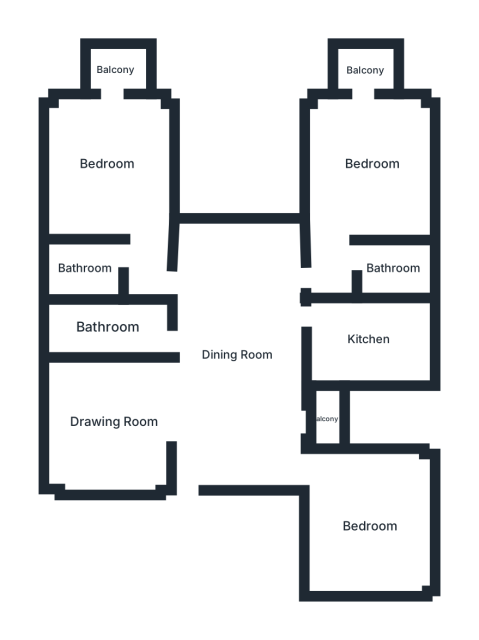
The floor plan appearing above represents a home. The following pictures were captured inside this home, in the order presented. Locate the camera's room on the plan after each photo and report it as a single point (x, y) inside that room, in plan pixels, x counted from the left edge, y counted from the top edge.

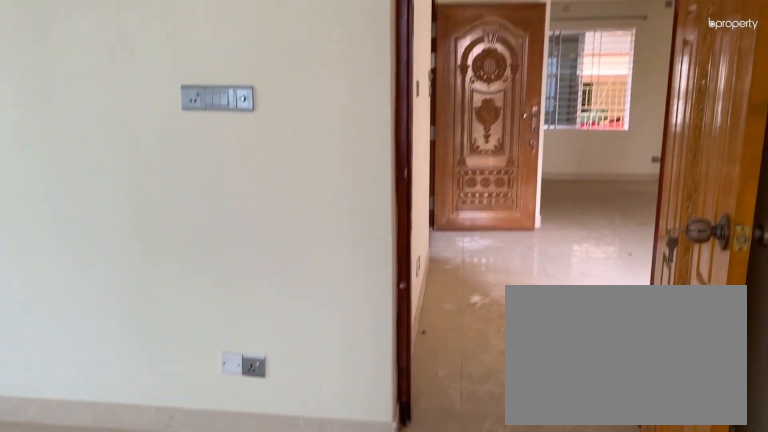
(370, 524)
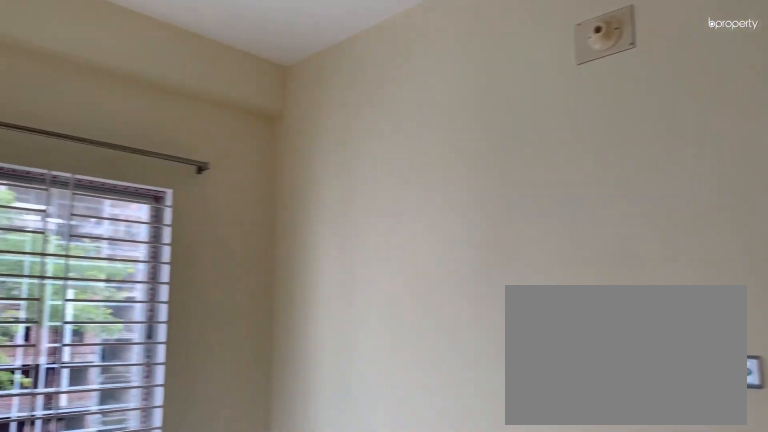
(370, 524)
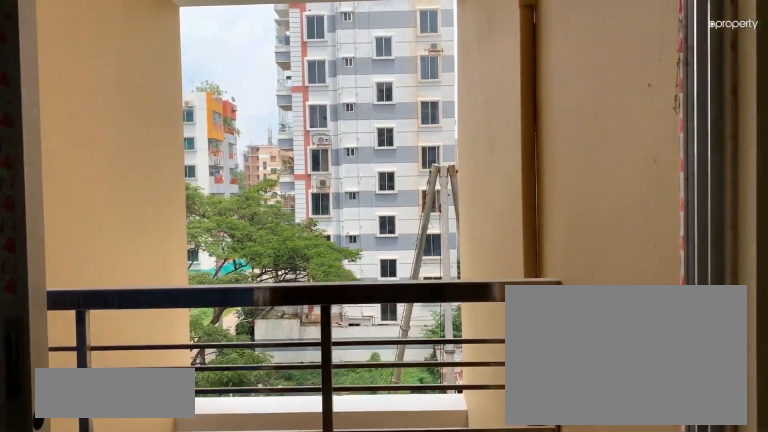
(323, 420)
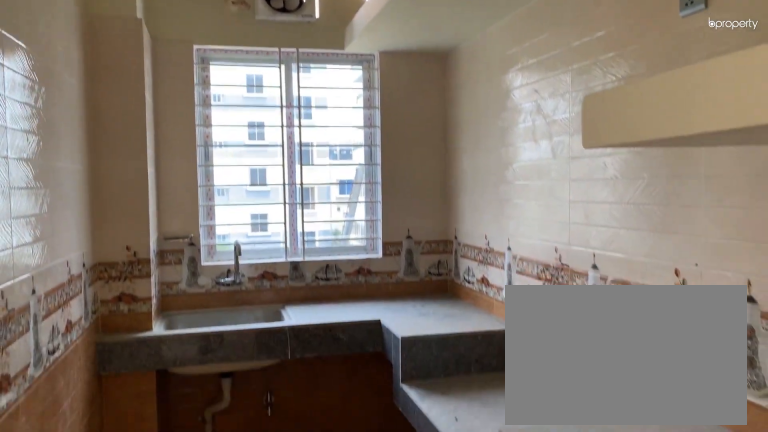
(363, 339)
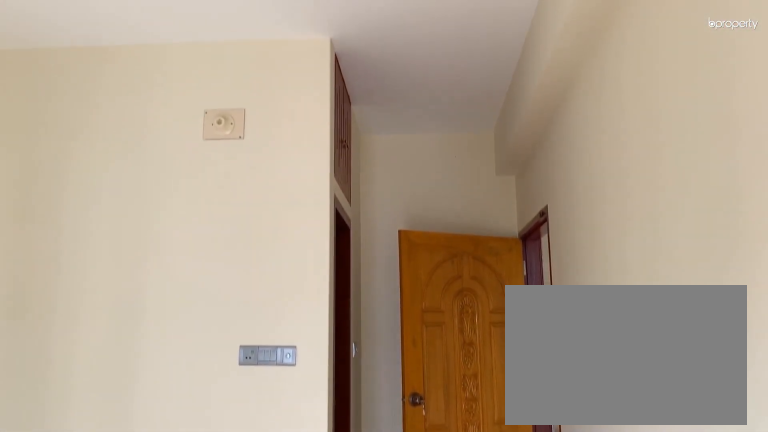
(369, 165)
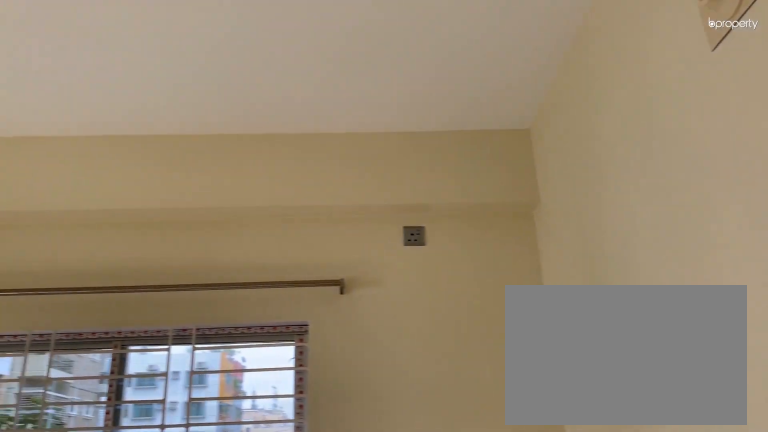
(369, 165)
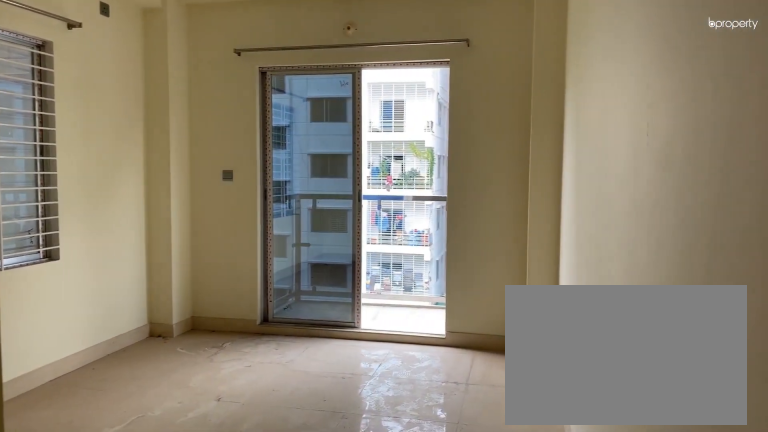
(108, 164)
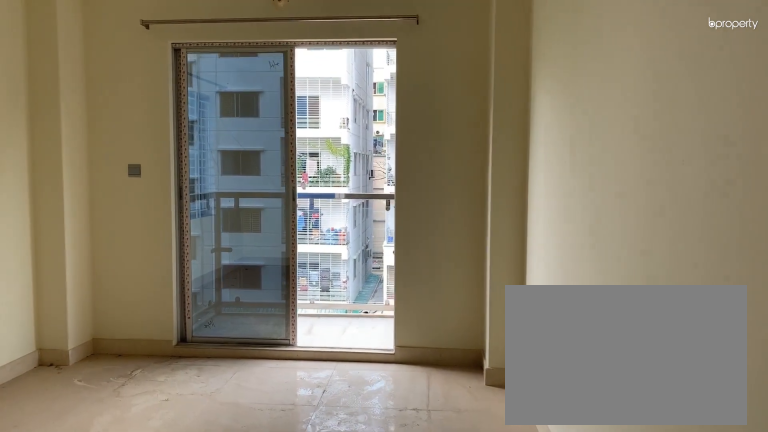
(108, 164)
